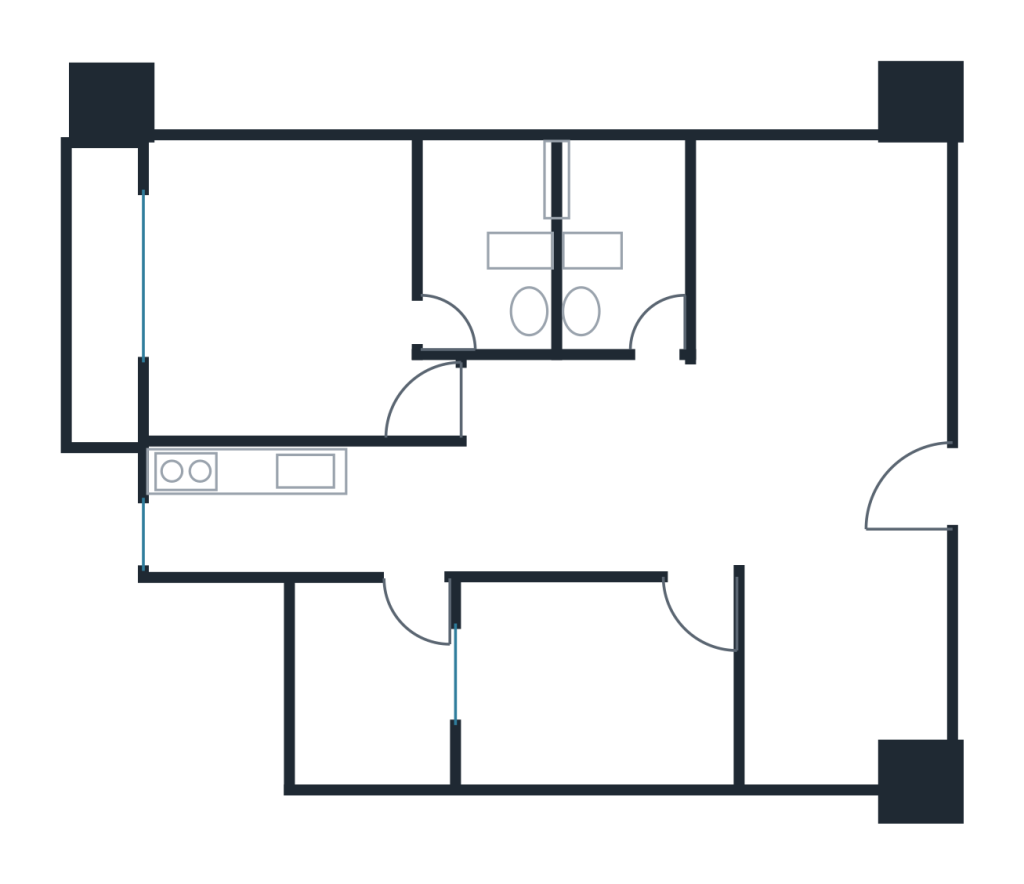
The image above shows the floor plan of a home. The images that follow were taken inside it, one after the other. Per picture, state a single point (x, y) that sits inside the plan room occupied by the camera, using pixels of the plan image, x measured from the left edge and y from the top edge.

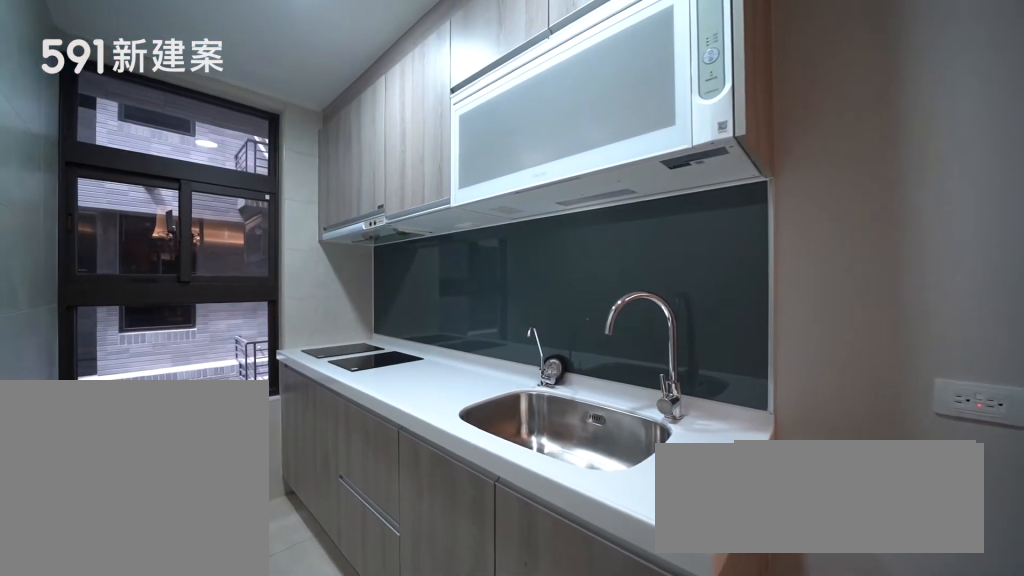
(291, 509)
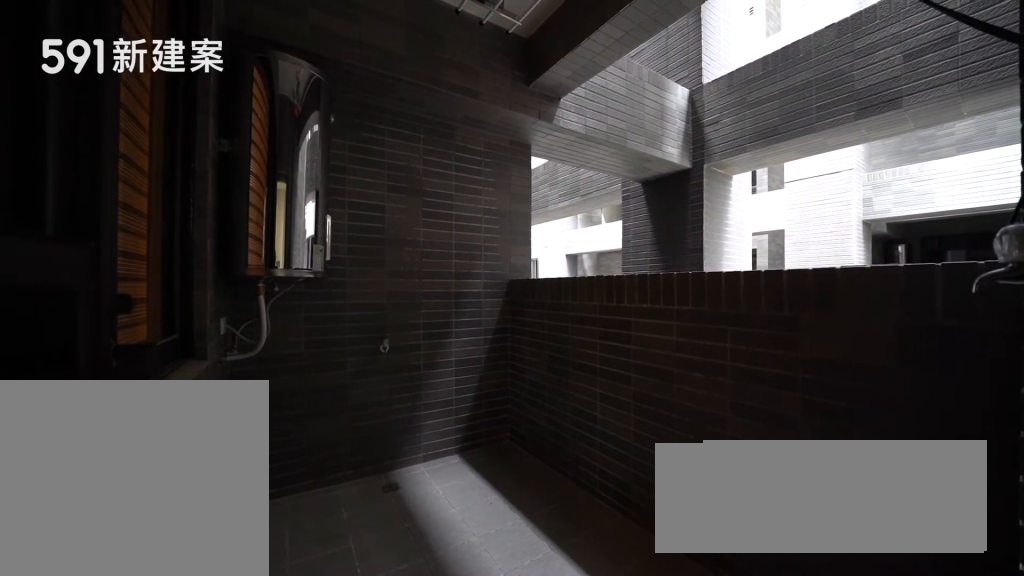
(370, 689)
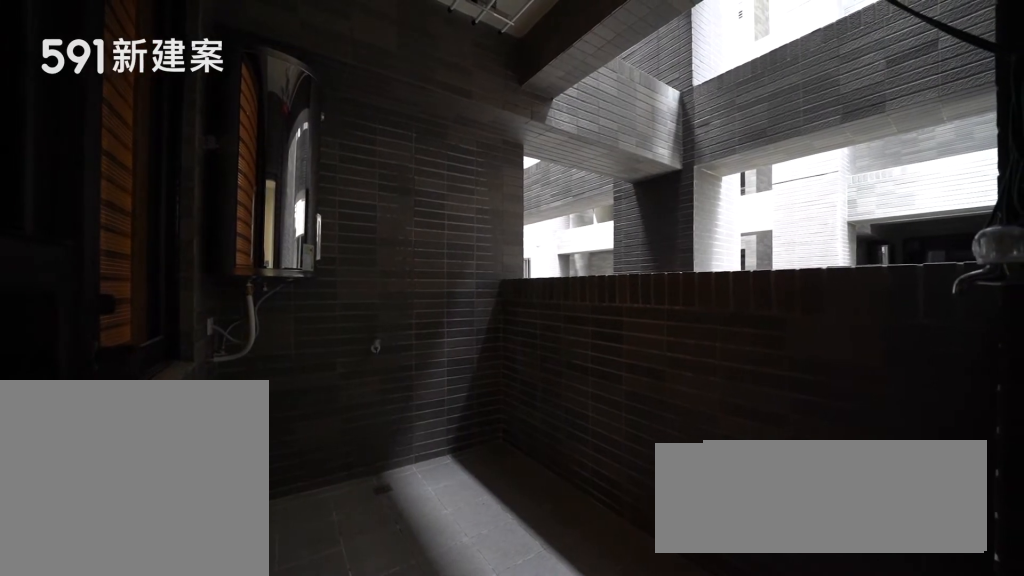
(370, 689)
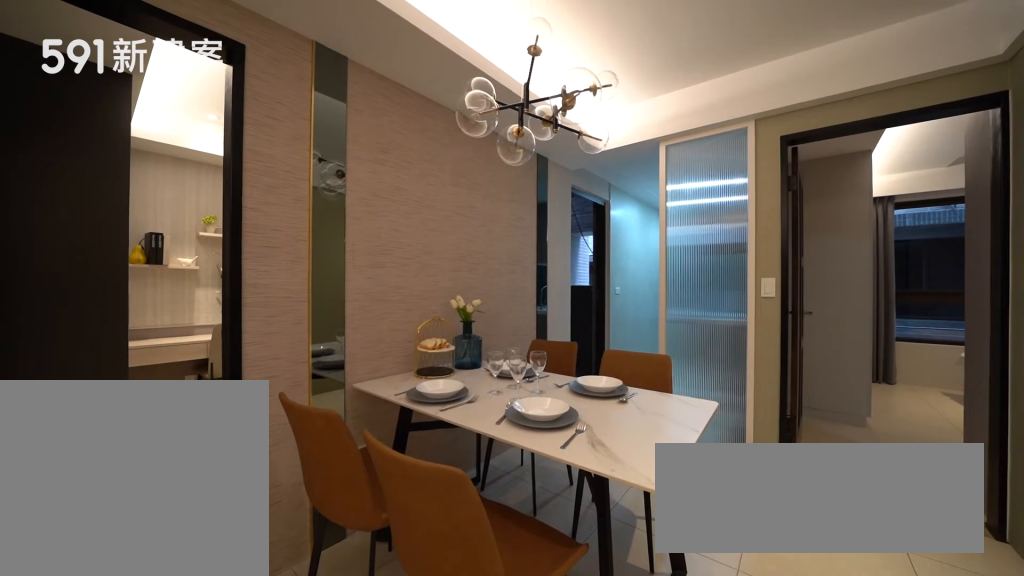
(574, 497)
